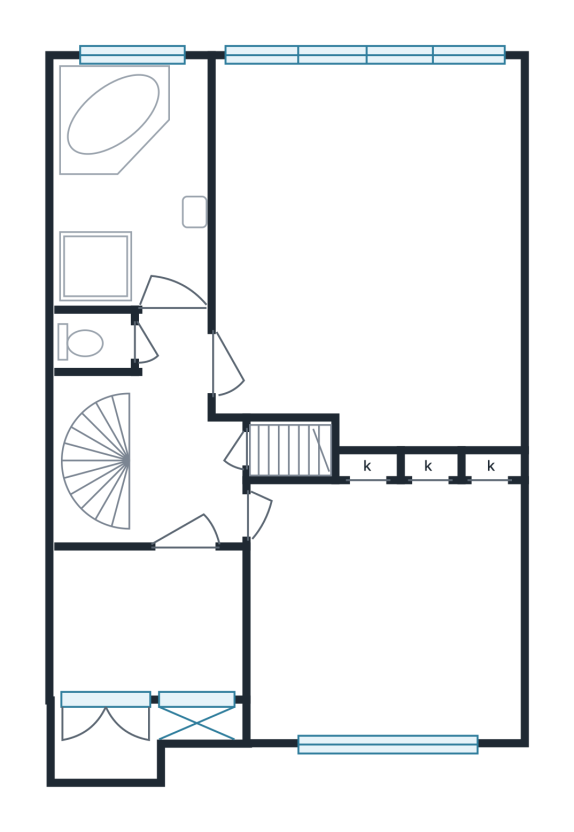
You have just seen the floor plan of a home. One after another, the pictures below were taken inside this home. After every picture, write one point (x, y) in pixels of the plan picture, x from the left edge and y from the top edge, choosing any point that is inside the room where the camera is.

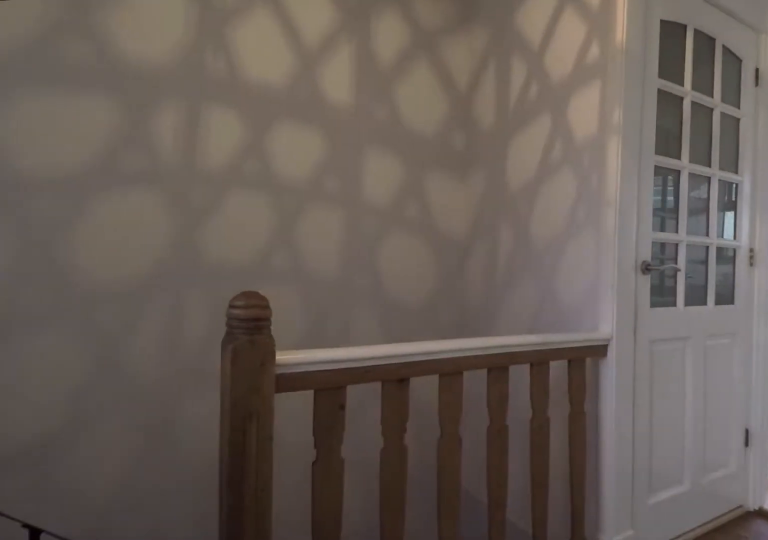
(166, 445)
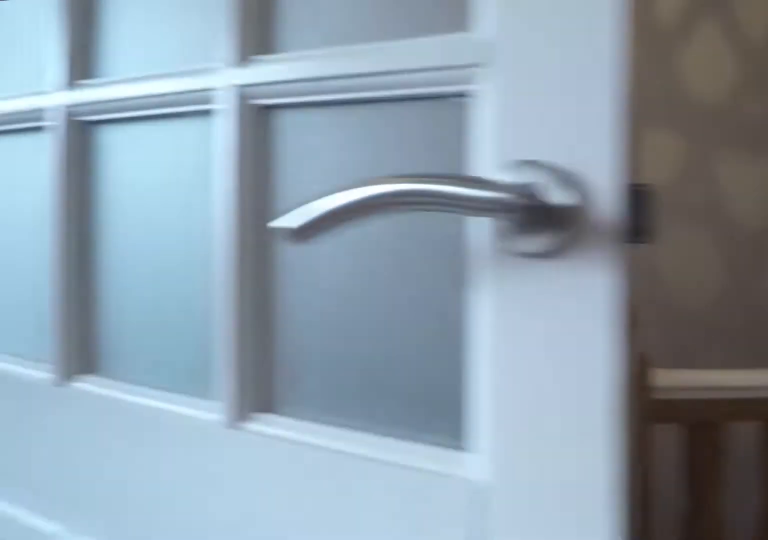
(166, 445)
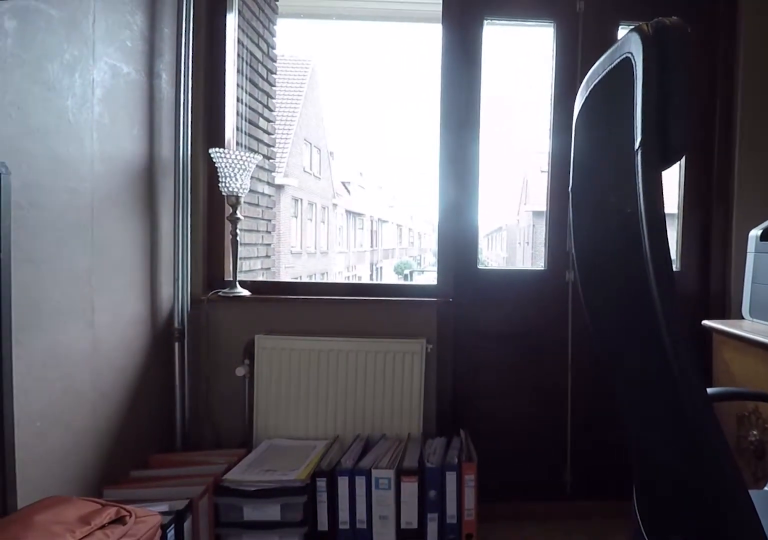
(150, 622)
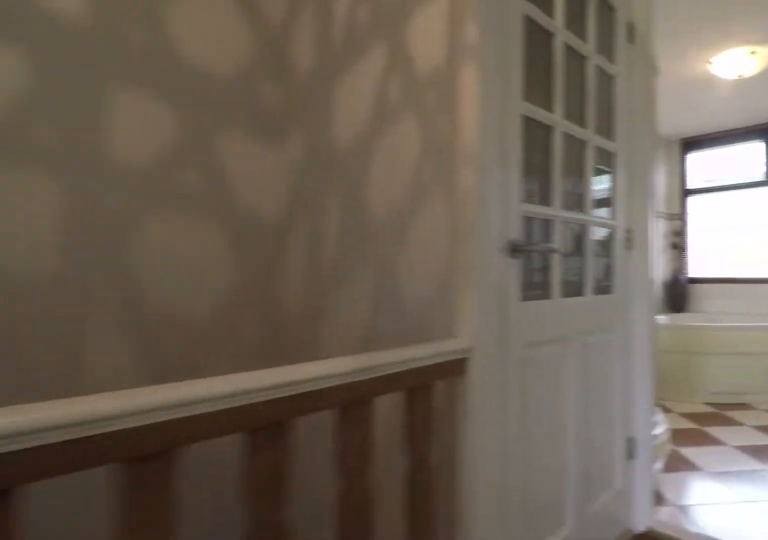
(166, 445)
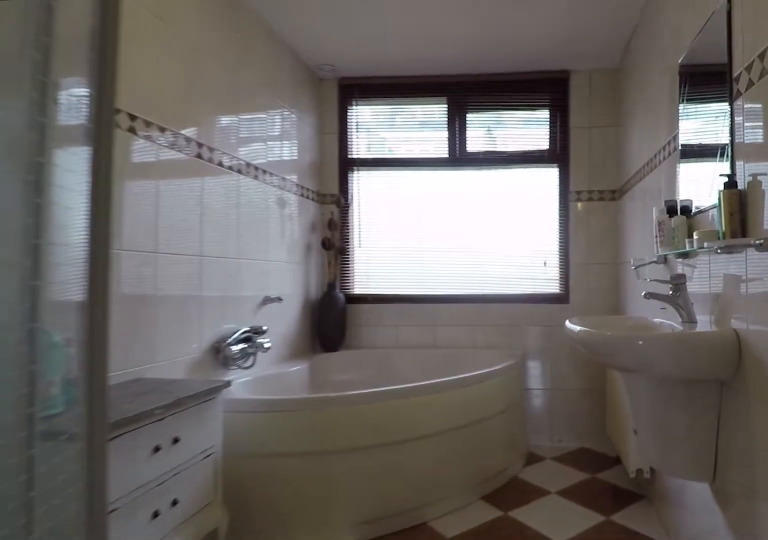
(134, 183)
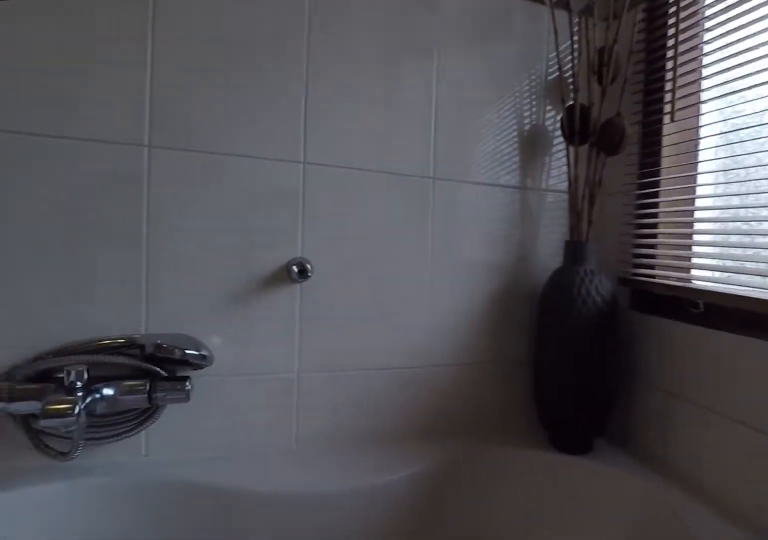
(134, 183)
